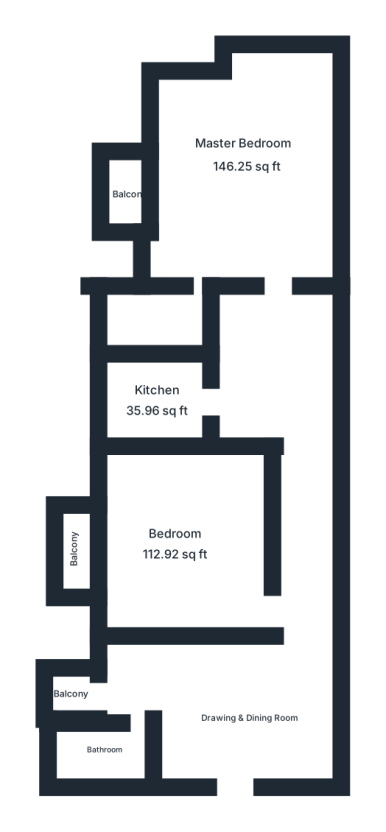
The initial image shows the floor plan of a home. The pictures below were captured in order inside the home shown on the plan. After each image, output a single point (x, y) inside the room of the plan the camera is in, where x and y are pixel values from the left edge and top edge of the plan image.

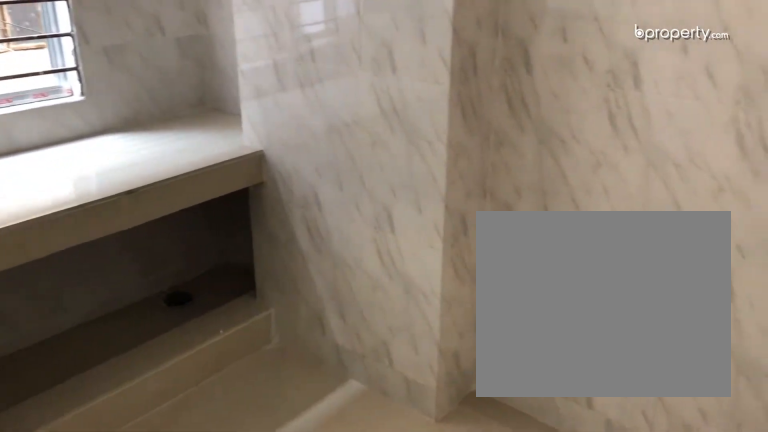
(158, 399)
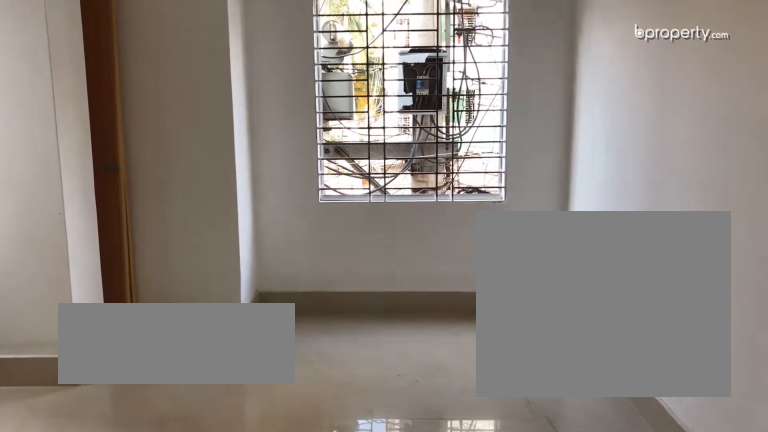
(214, 190)
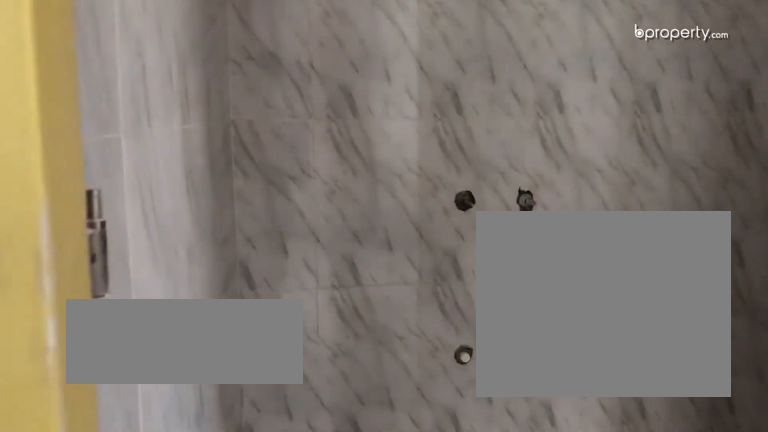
(159, 323)
